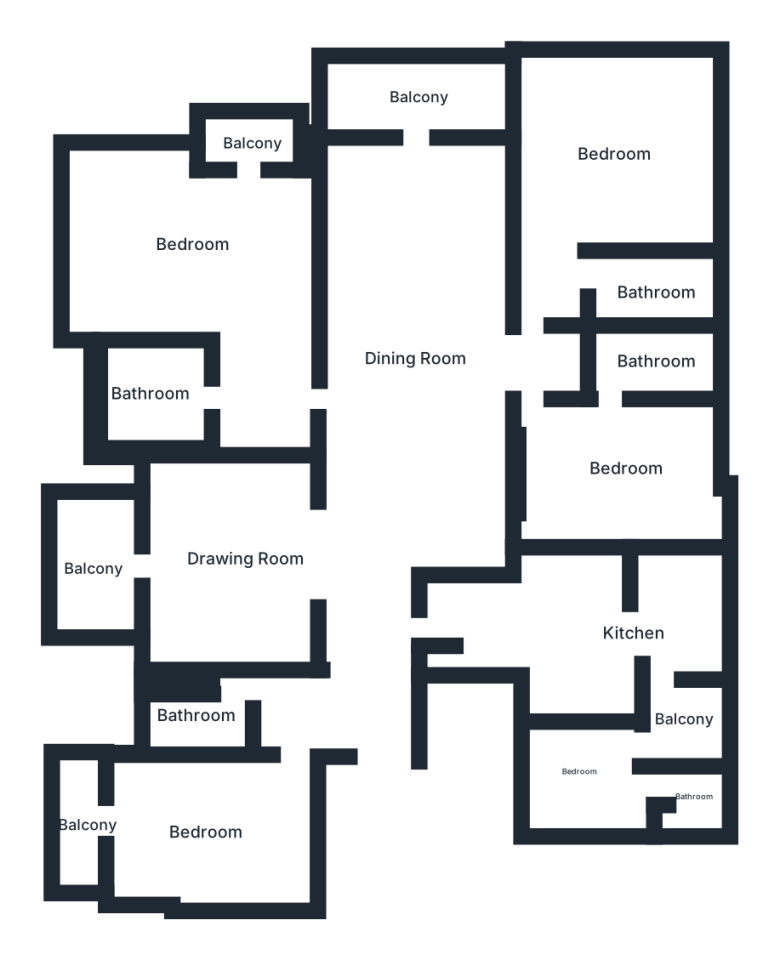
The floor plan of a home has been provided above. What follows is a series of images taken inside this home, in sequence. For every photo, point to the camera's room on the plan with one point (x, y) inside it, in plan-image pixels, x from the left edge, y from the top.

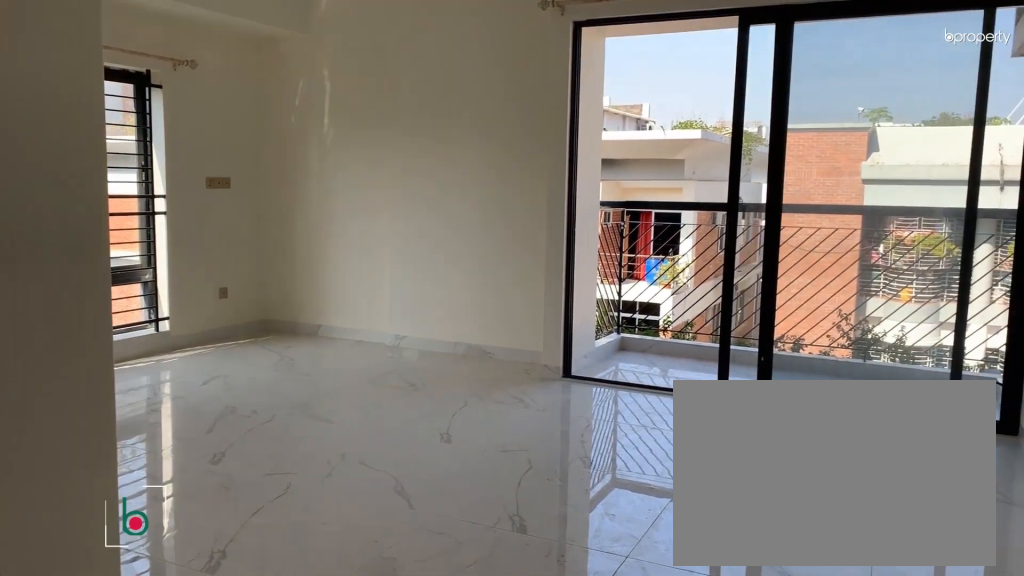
(196, 251)
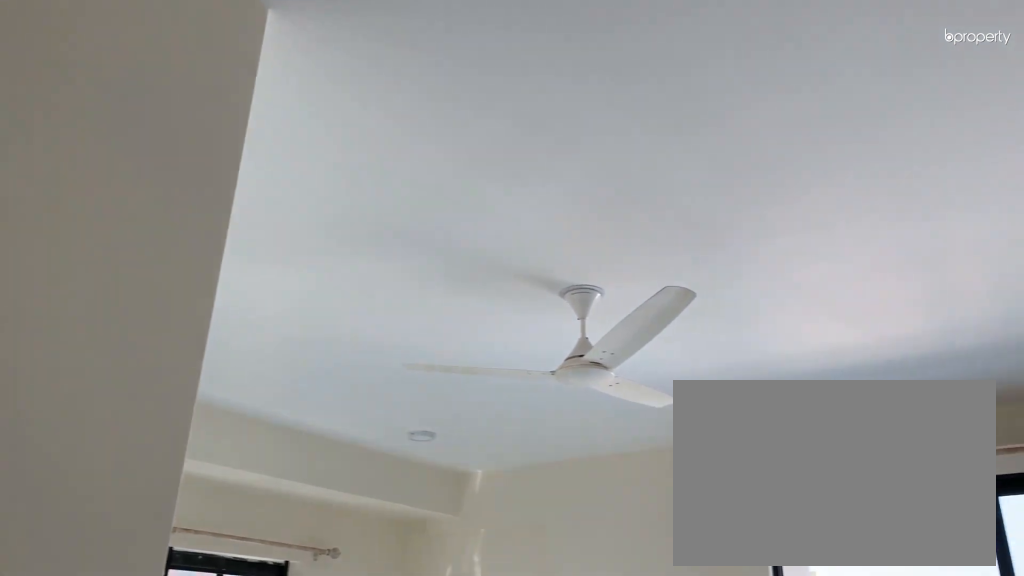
(196, 250)
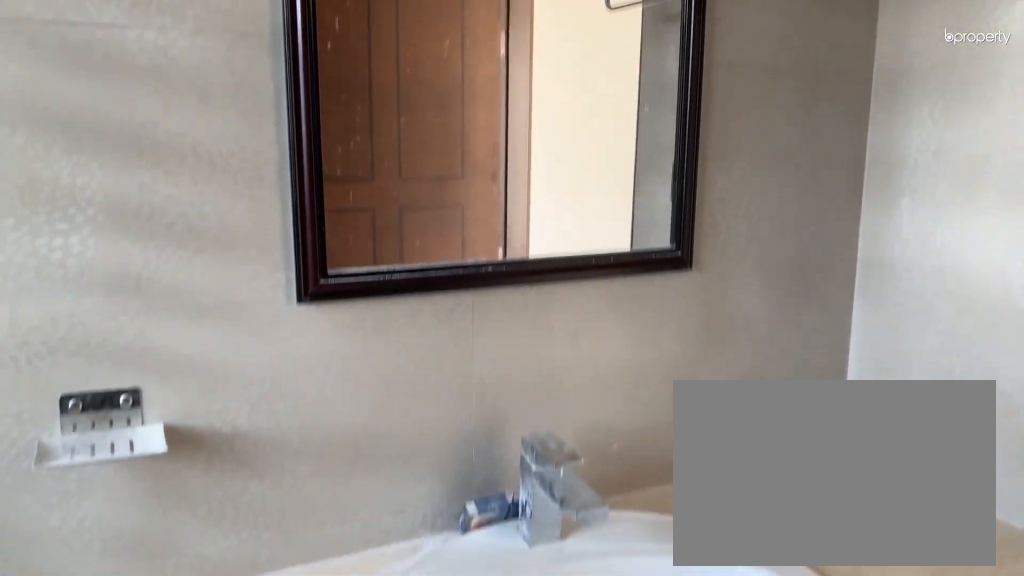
(150, 402)
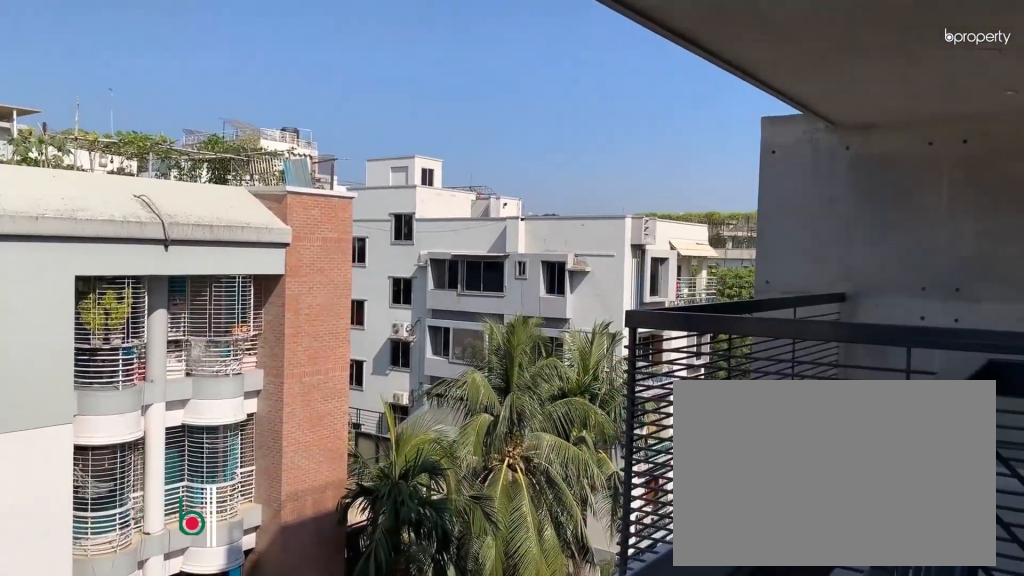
(250, 137)
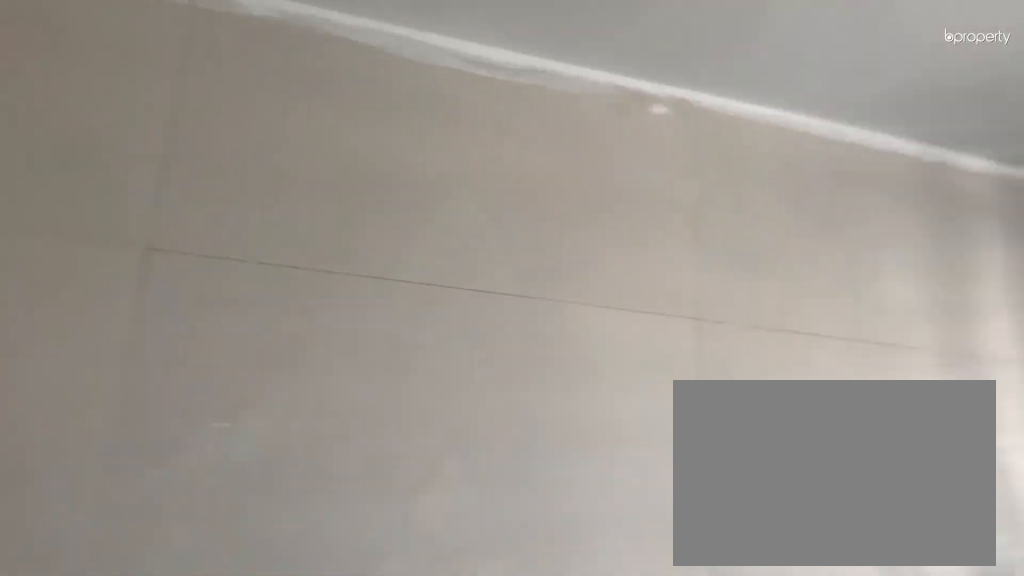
(183, 707)
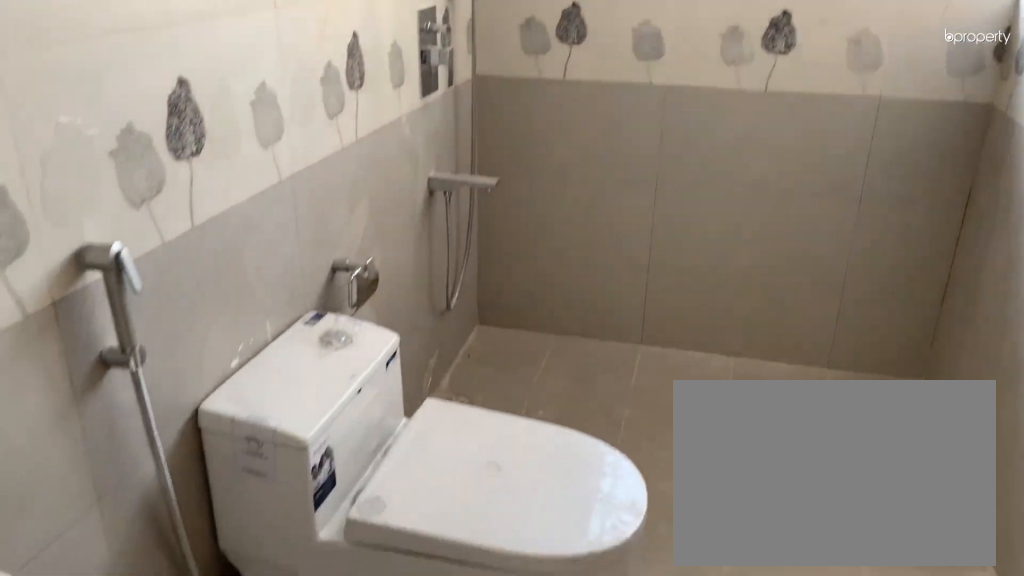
(183, 707)
